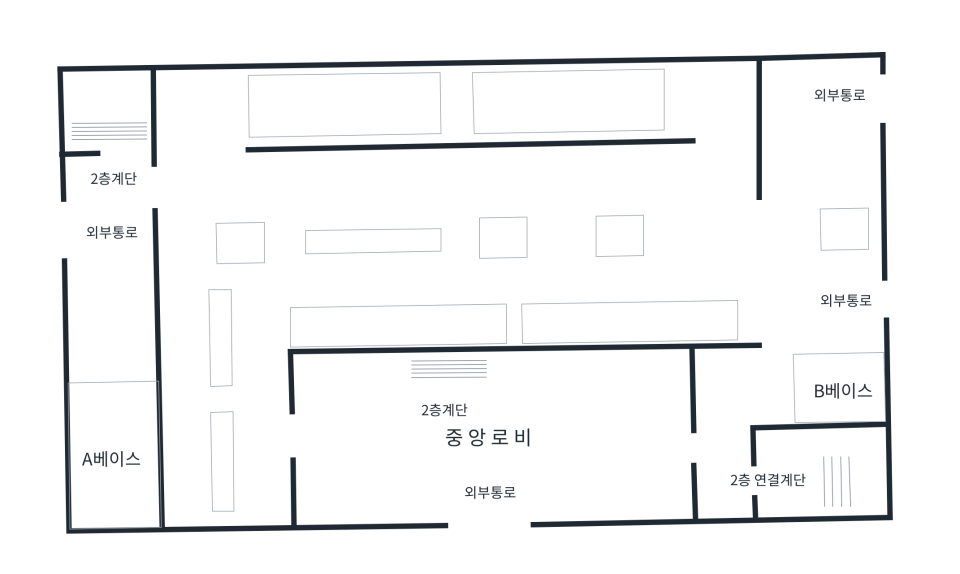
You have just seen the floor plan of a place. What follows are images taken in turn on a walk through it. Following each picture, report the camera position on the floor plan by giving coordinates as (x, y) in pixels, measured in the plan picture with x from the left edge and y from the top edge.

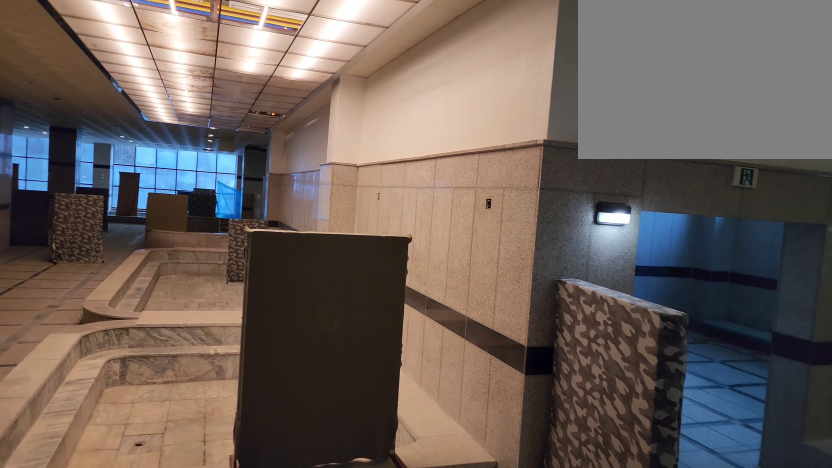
(178, 279)
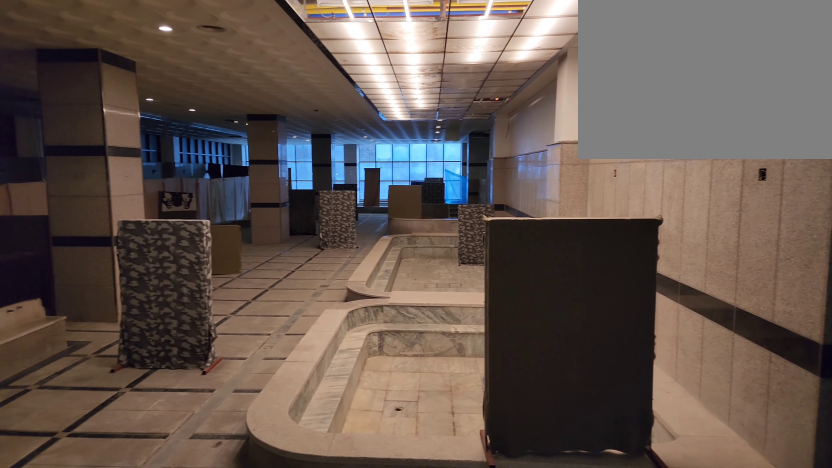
(178, 279)
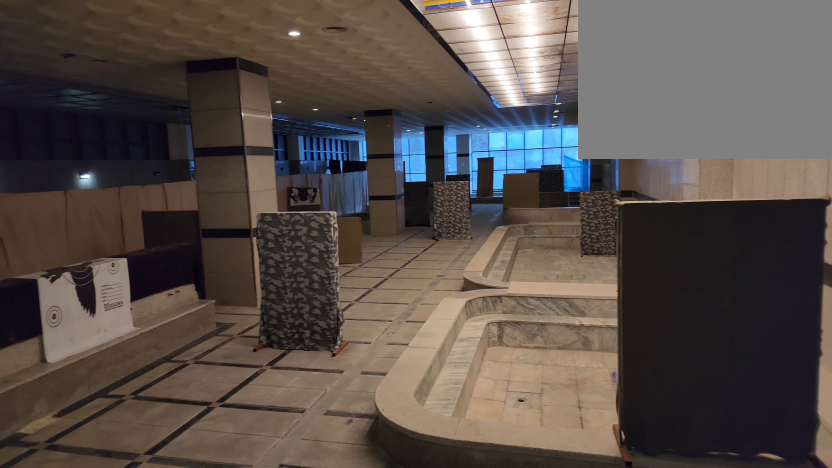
(178, 278)
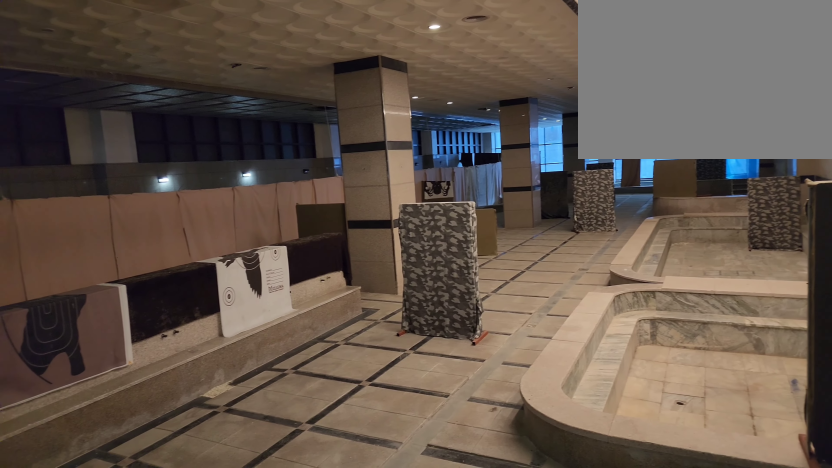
(178, 277)
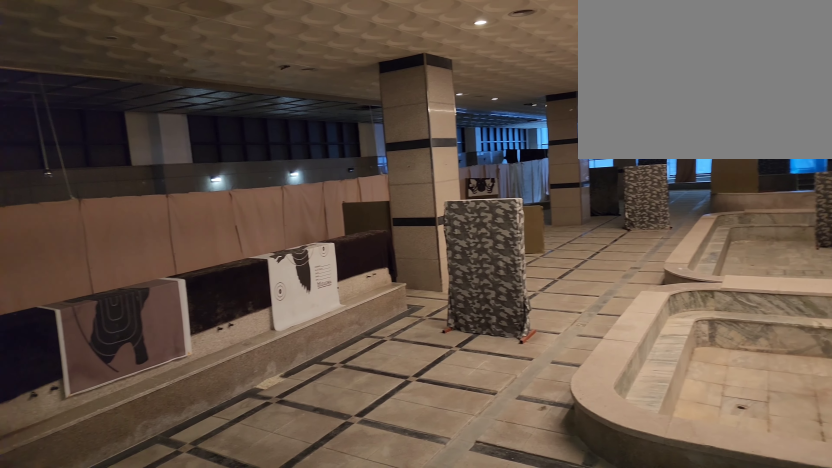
(178, 277)
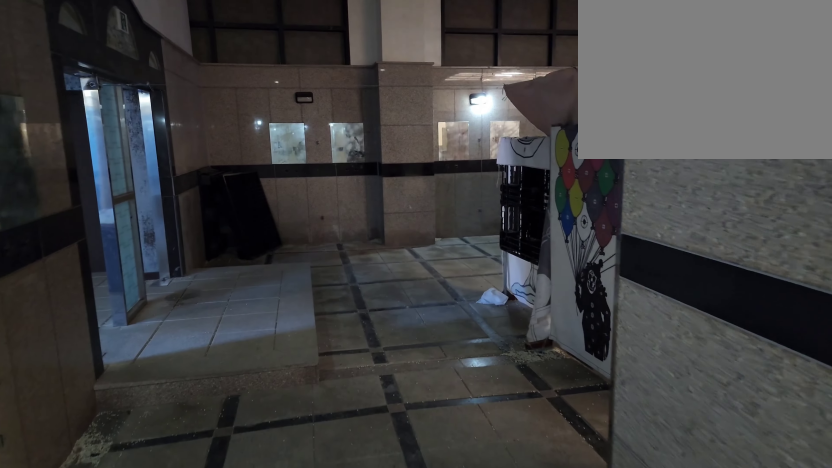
(184, 215)
